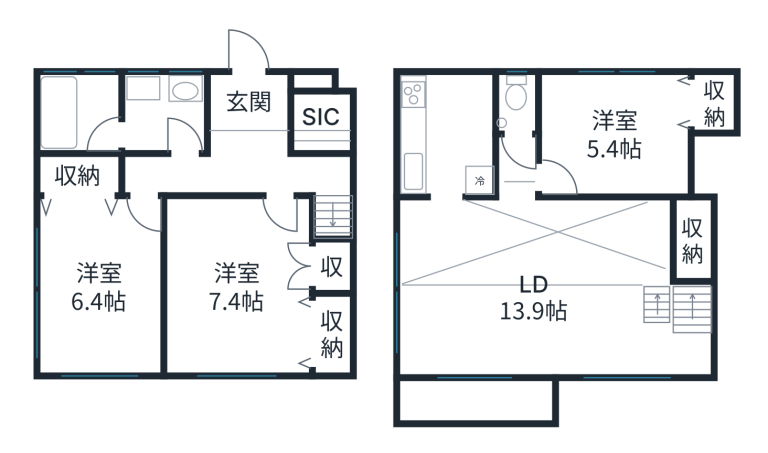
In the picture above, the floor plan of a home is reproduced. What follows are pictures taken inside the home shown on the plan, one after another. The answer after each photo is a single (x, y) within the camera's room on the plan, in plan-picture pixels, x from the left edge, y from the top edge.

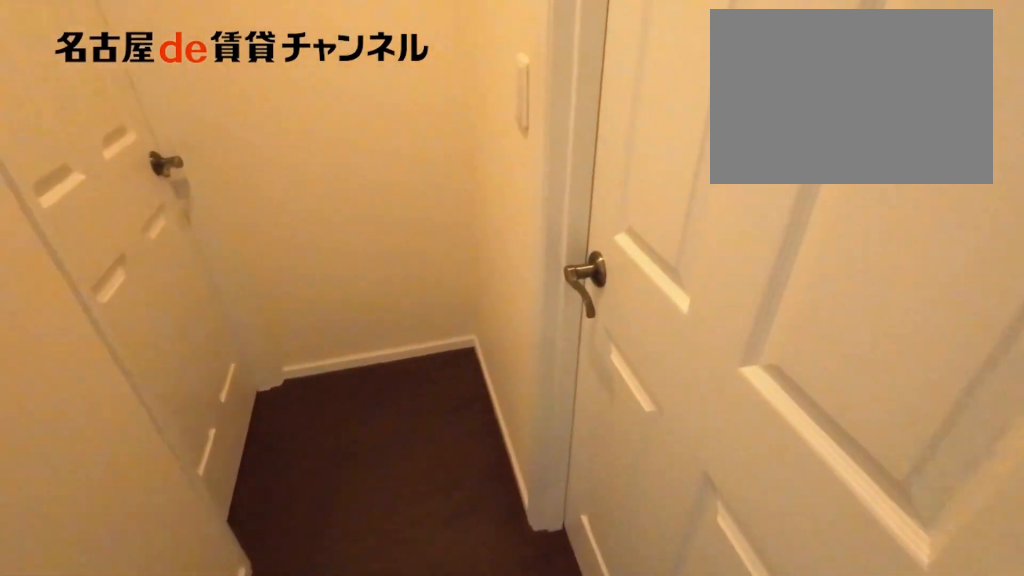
(322, 122)
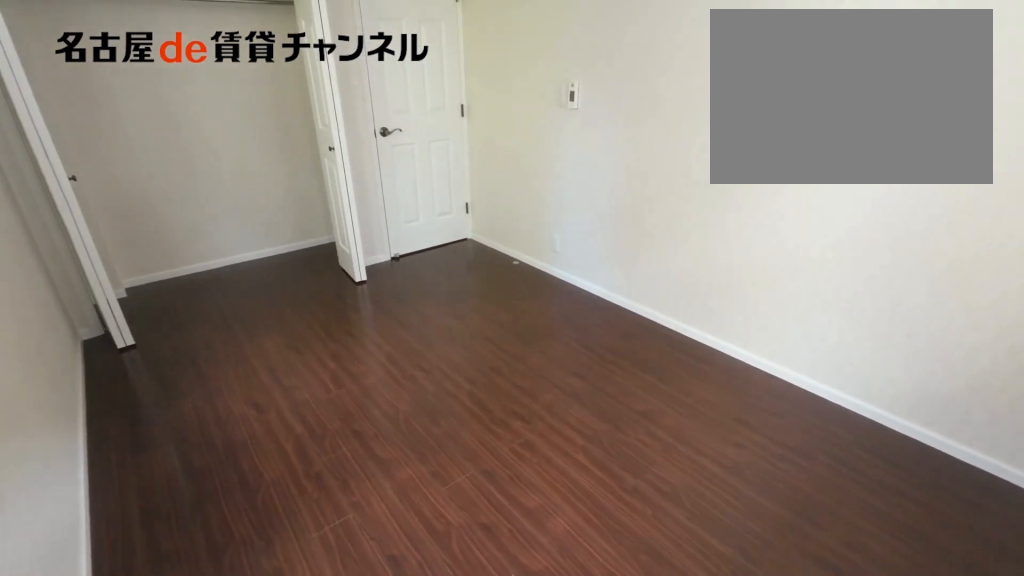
(101, 273)
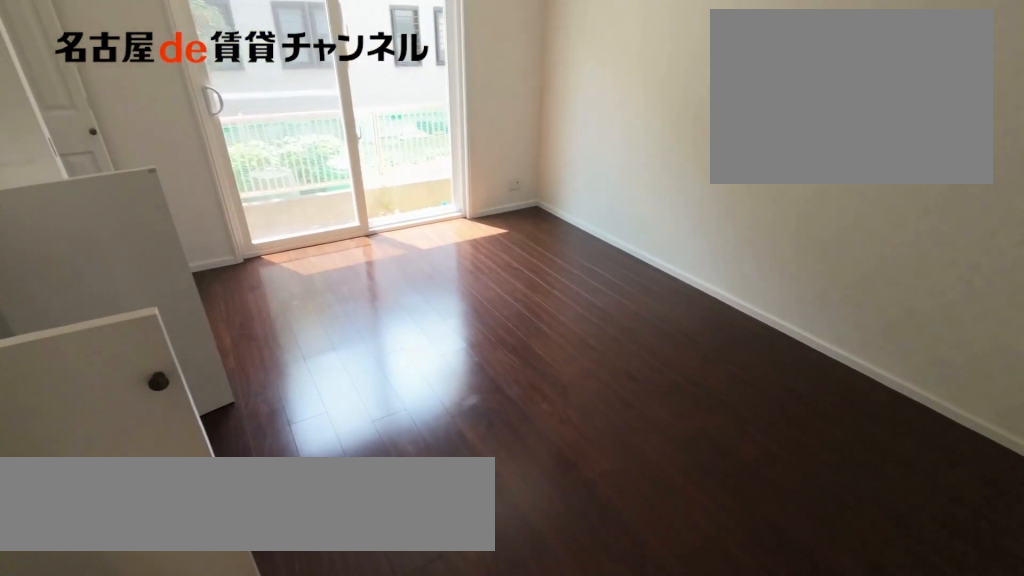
(252, 291)
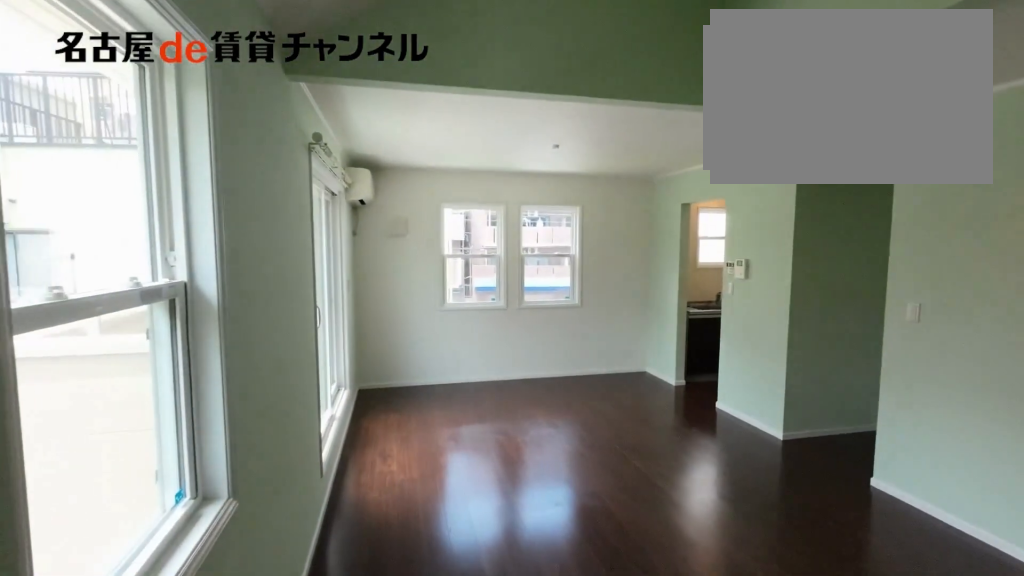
(555, 290)
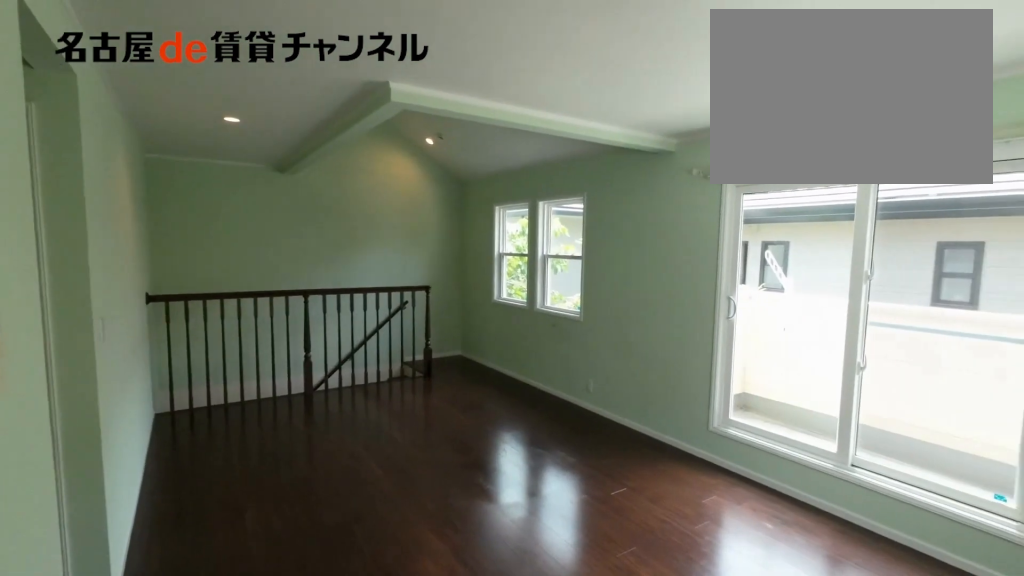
(555, 290)
